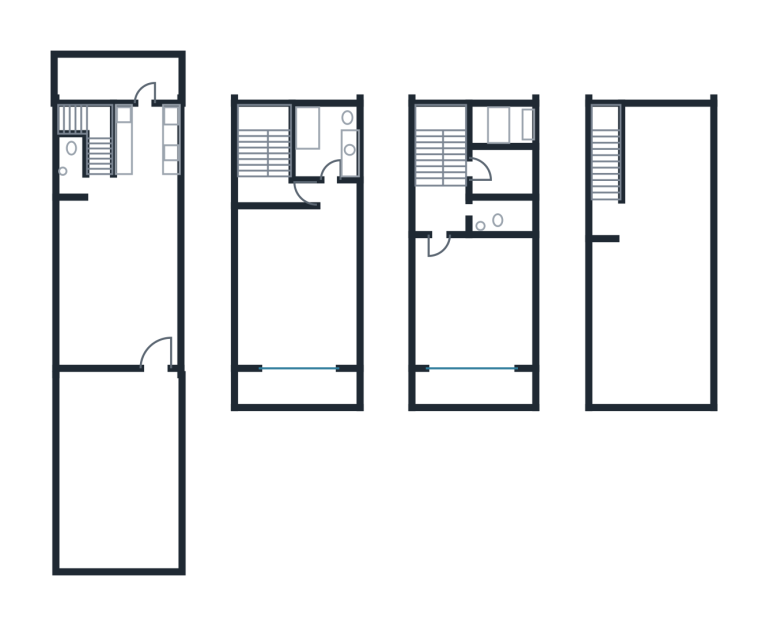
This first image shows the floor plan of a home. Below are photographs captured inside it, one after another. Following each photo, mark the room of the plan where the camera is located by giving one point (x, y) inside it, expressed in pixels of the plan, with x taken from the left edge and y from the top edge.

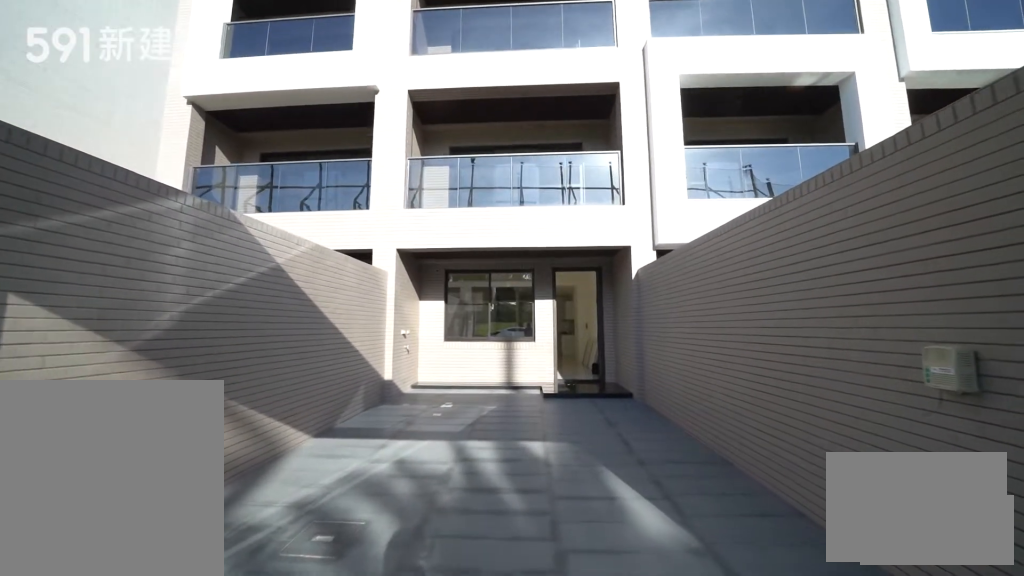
(114, 472)
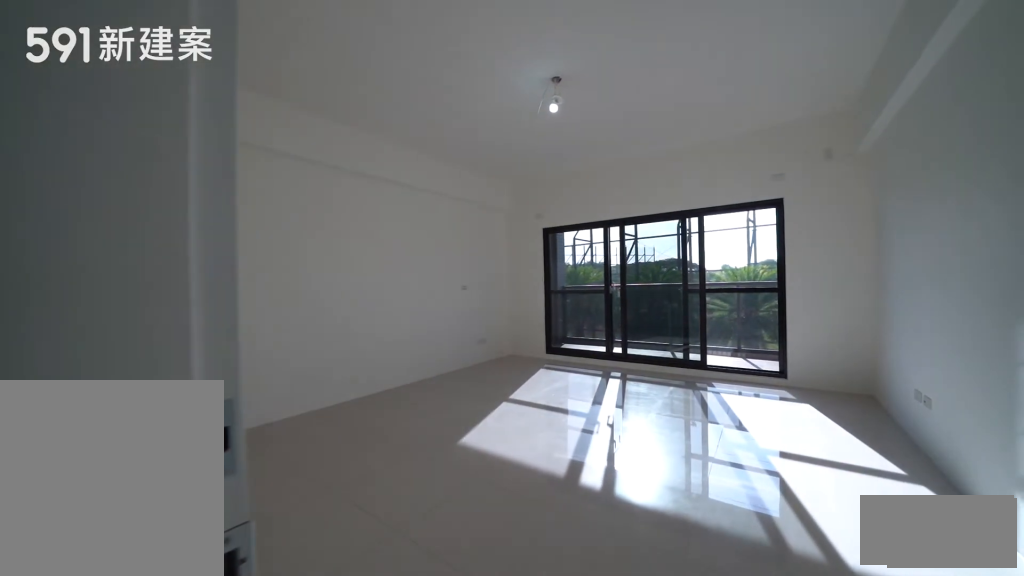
(476, 307)
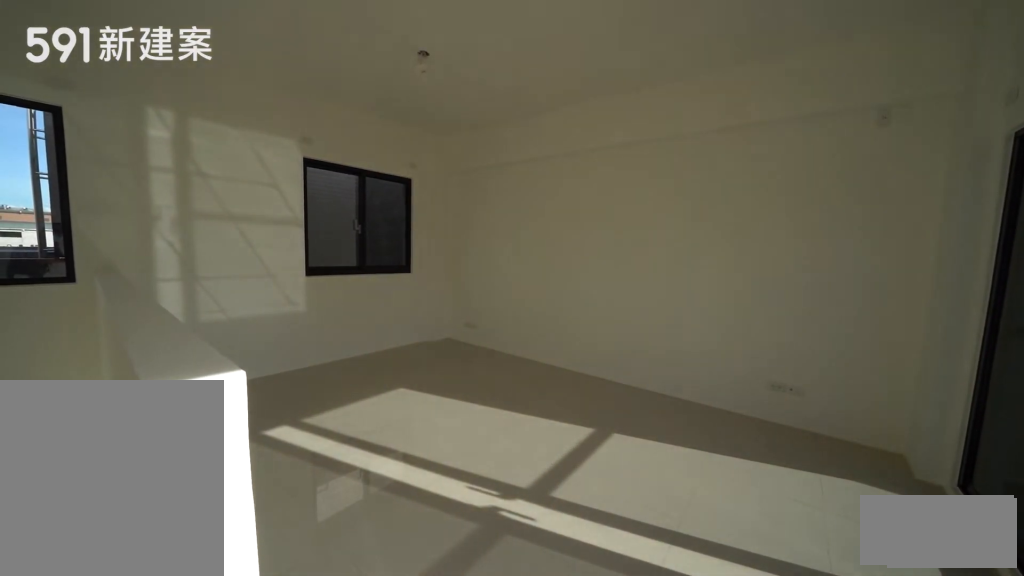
(655, 272)
